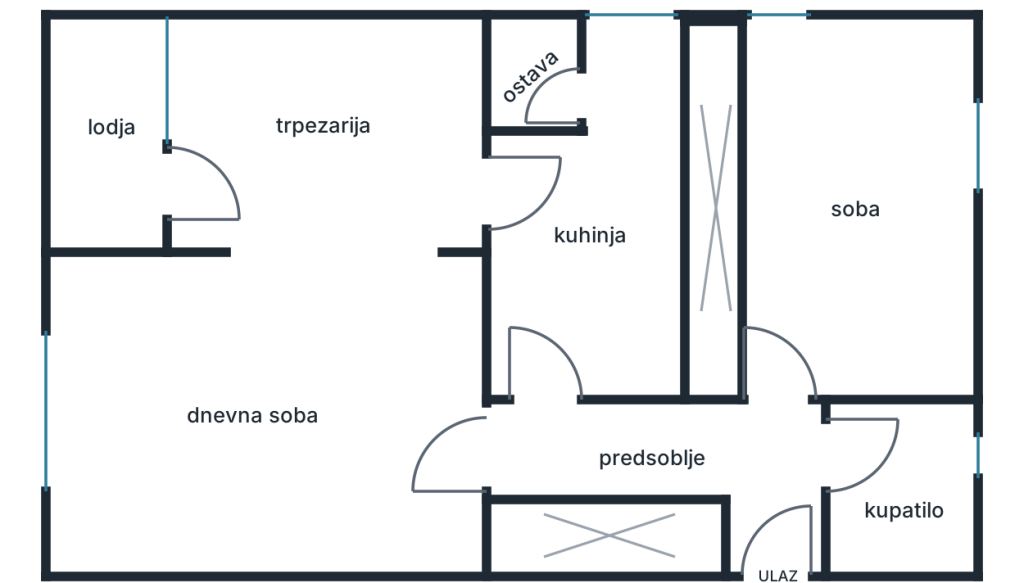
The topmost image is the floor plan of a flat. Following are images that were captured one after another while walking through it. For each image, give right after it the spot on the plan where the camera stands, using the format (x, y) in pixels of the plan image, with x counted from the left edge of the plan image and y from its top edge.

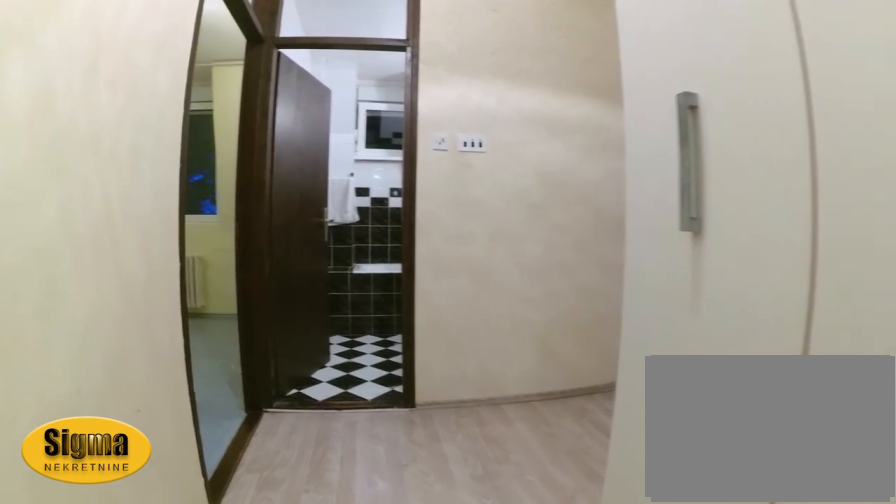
(571, 445)
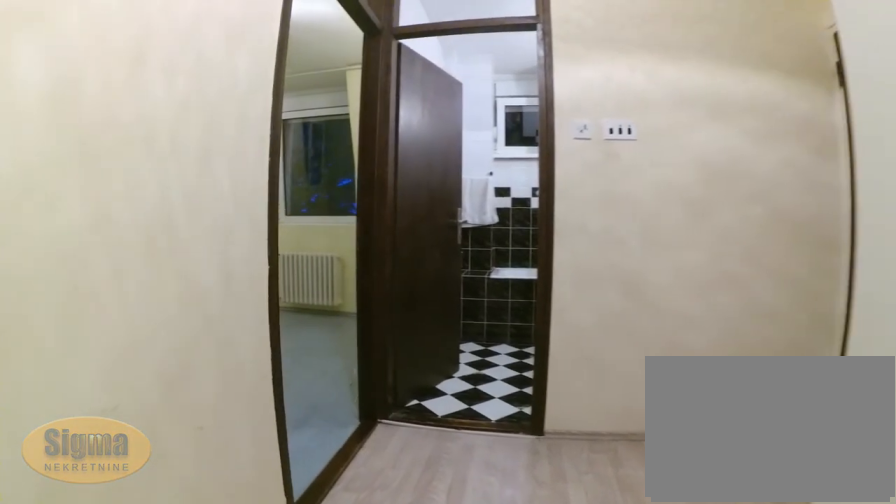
(607, 449)
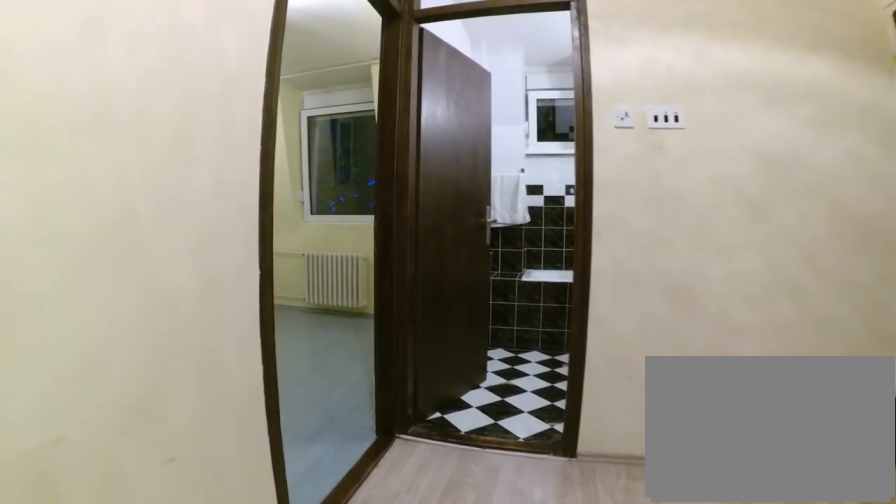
(626, 449)
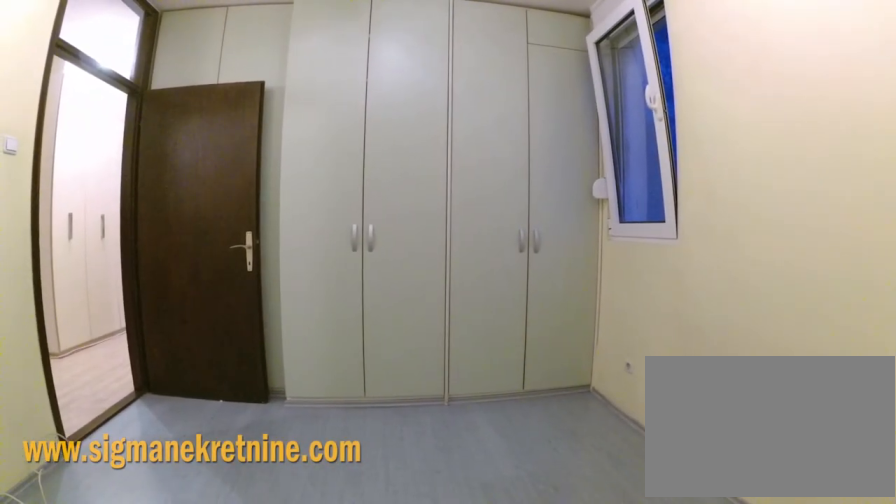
(945, 301)
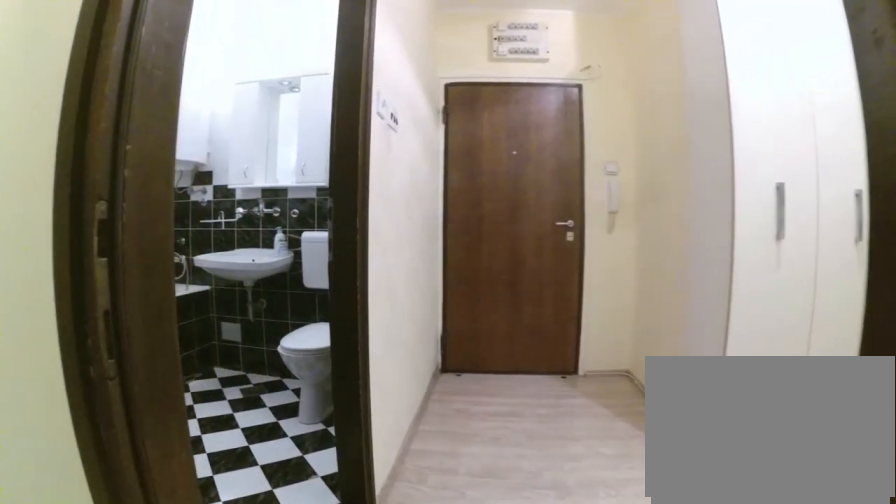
(810, 353)
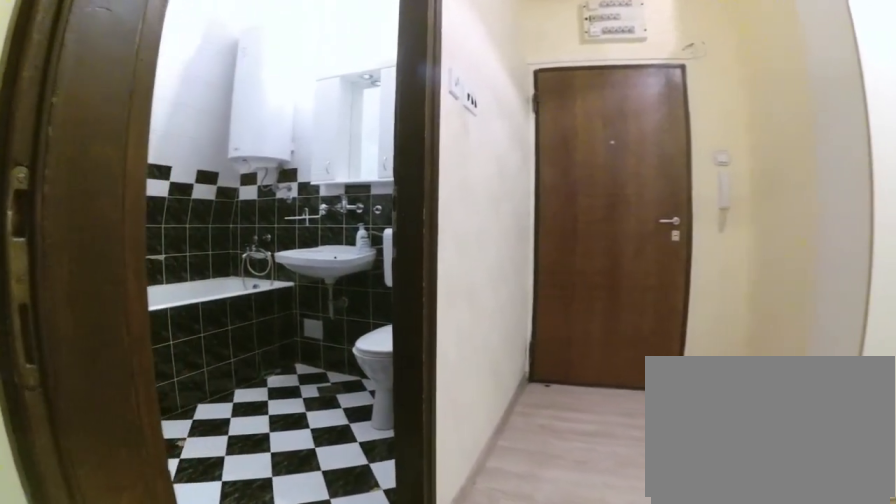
(805, 372)
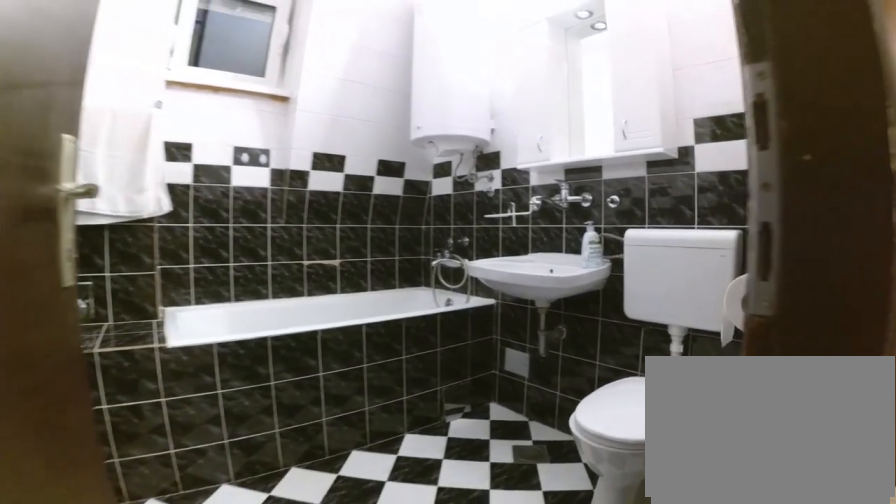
(829, 429)
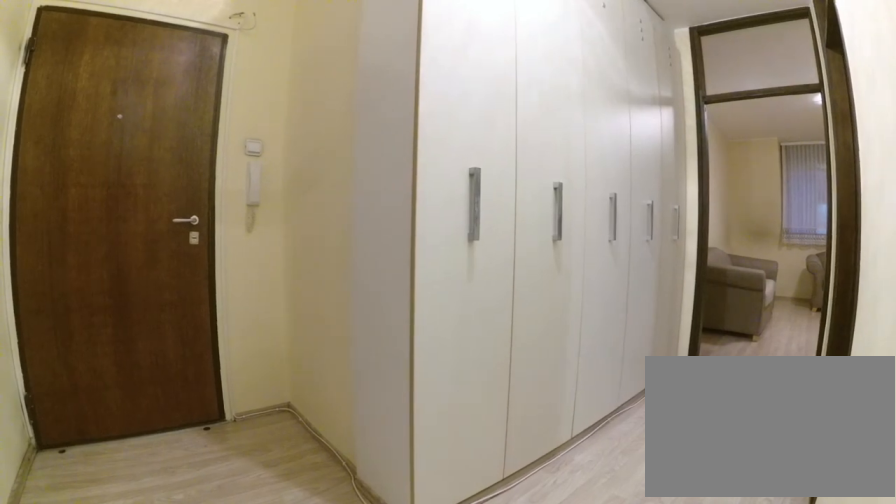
(795, 422)
